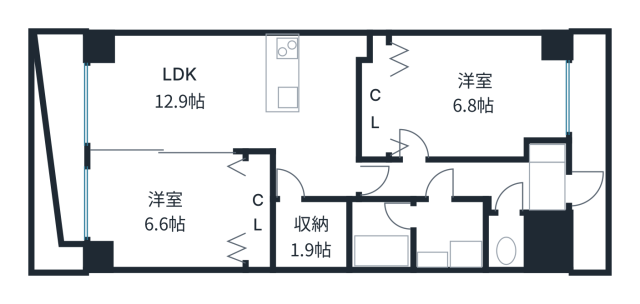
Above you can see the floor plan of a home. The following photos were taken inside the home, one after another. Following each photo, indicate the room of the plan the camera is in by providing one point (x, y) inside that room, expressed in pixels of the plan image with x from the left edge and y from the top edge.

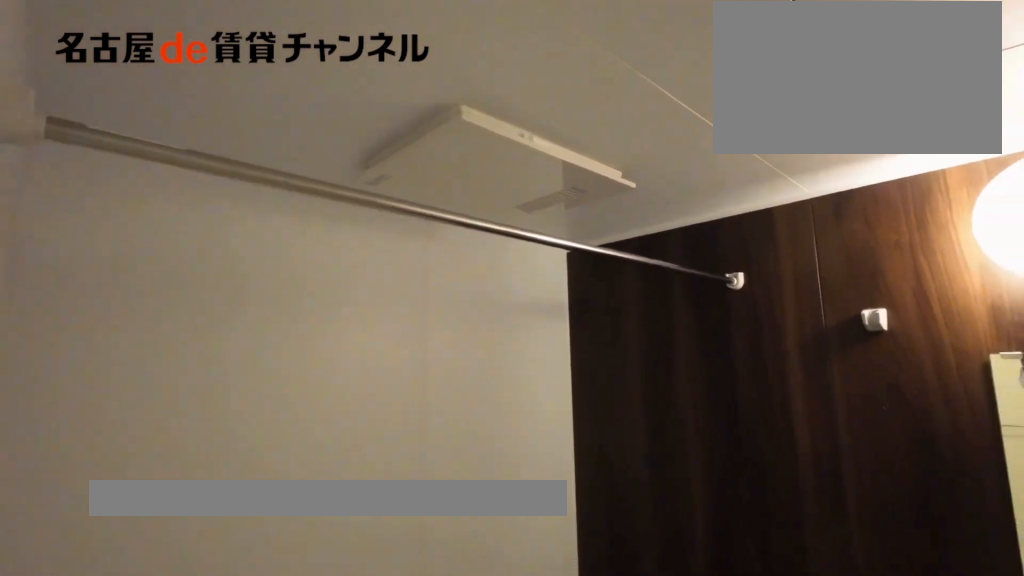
(380, 234)
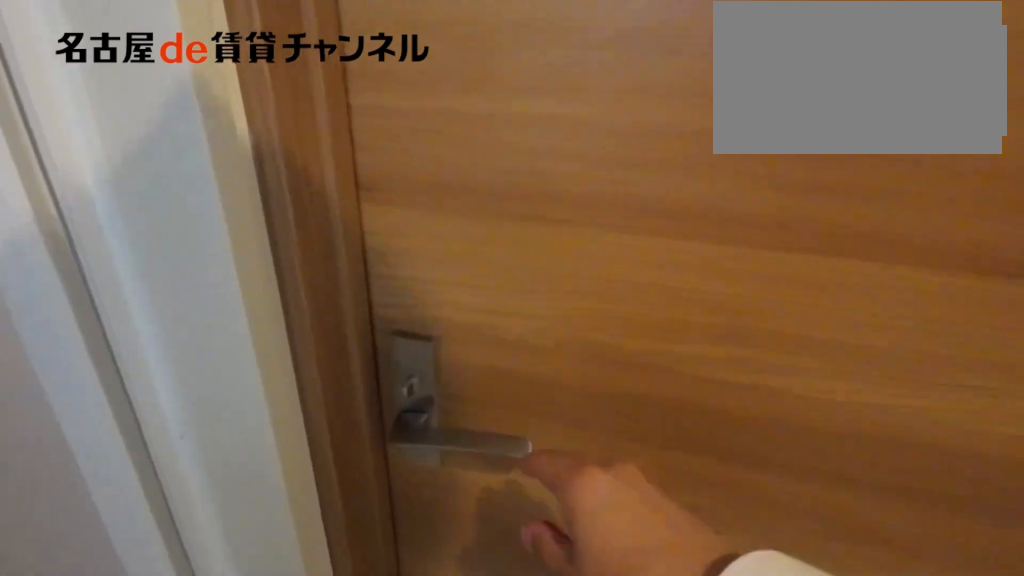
(449, 181)
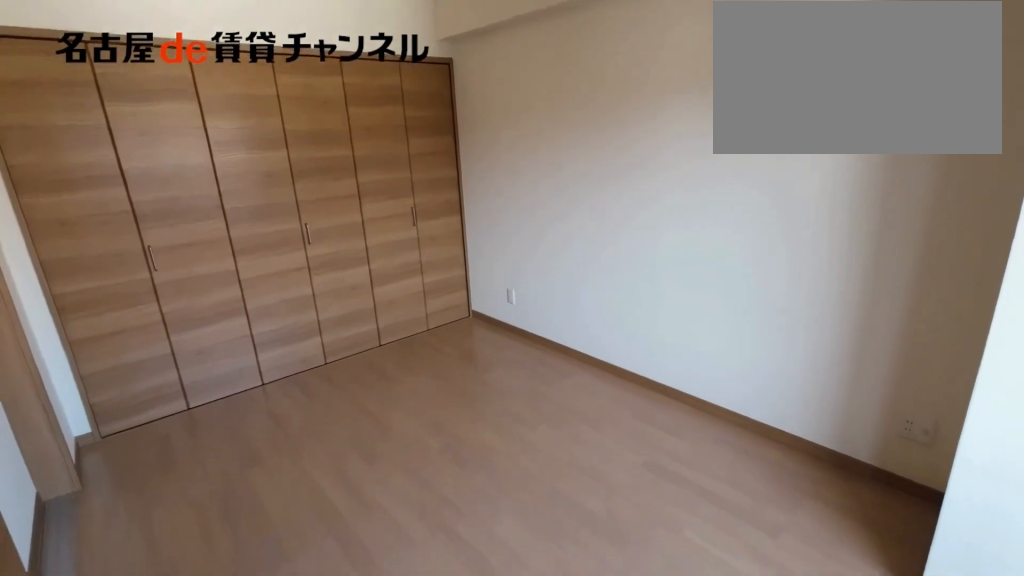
(168, 209)
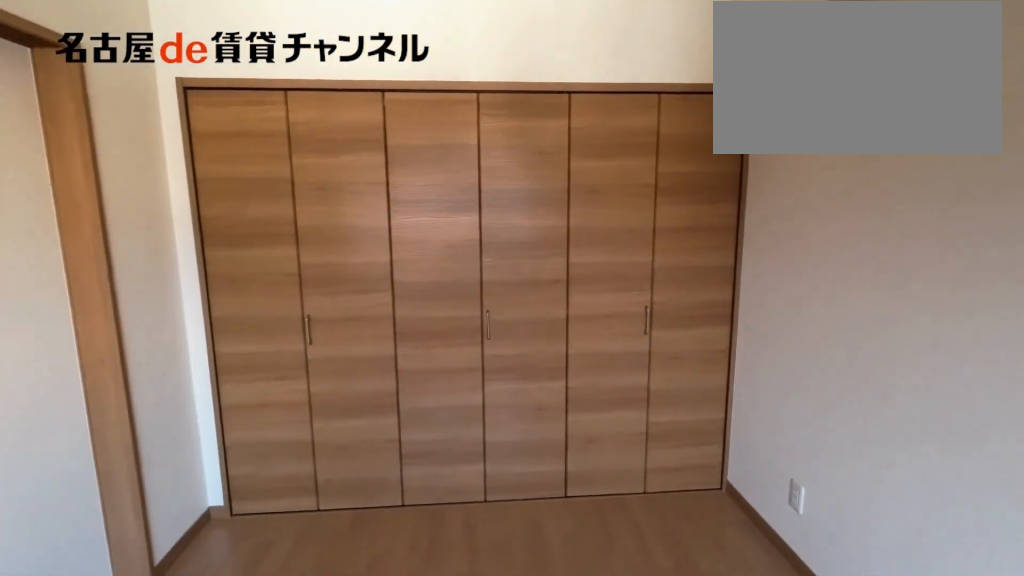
(168, 209)
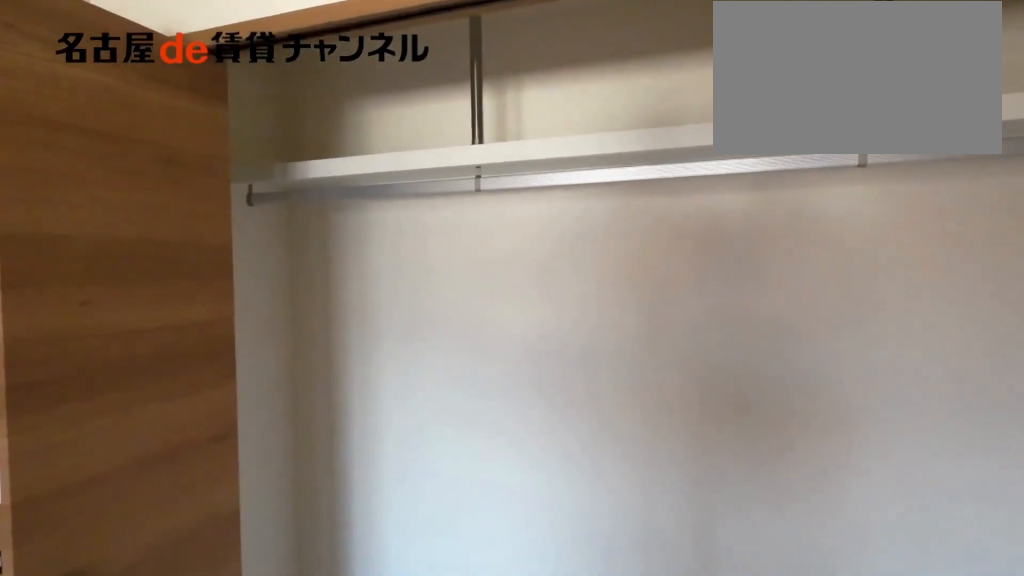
(258, 210)
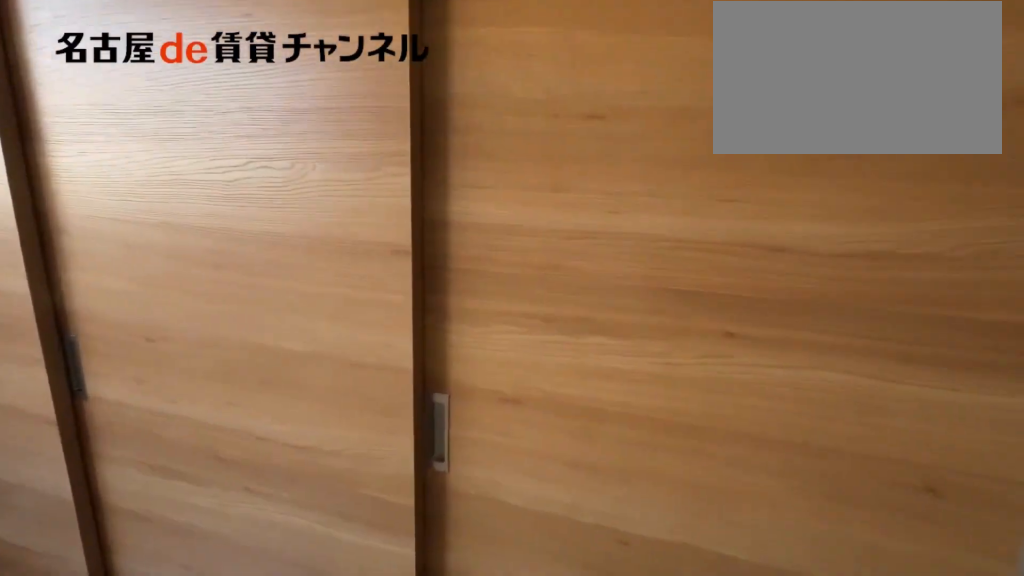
(168, 209)
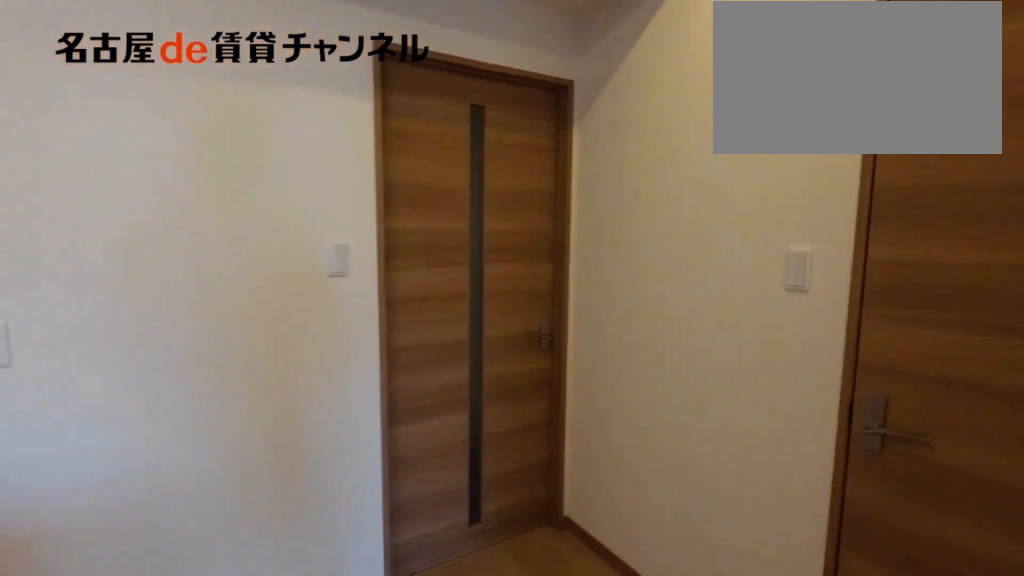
(236, 101)
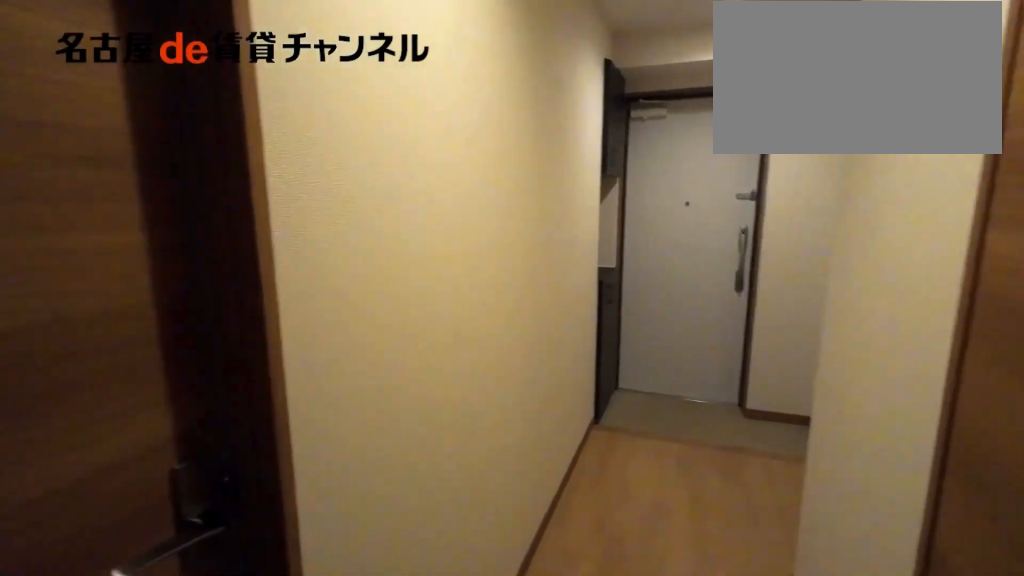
(449, 181)
